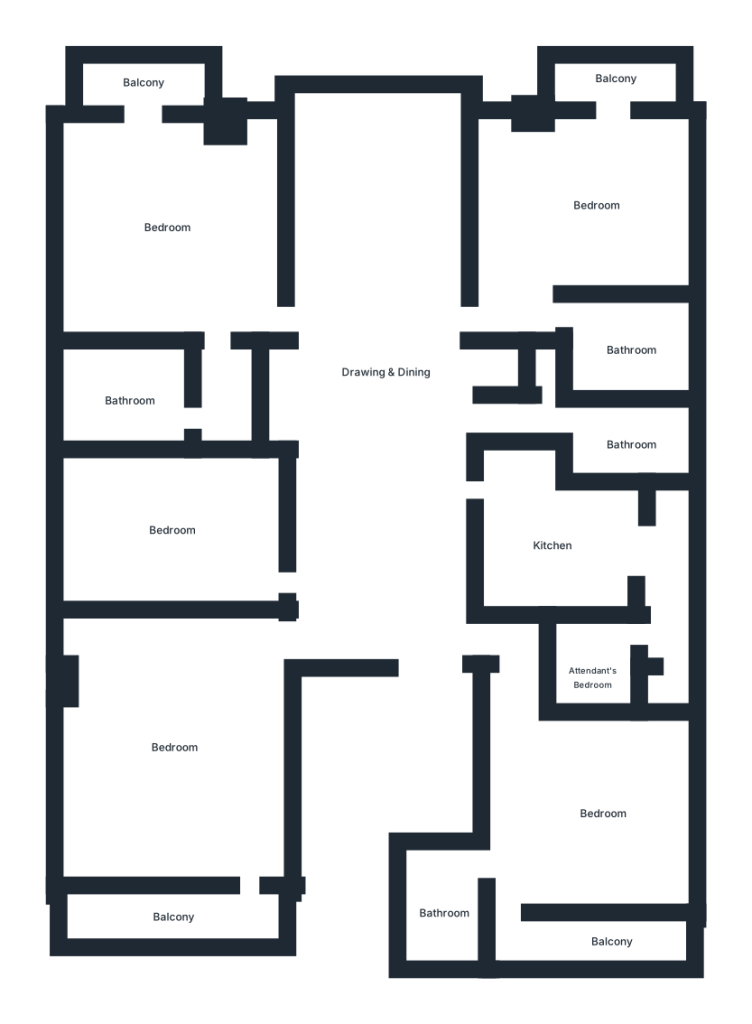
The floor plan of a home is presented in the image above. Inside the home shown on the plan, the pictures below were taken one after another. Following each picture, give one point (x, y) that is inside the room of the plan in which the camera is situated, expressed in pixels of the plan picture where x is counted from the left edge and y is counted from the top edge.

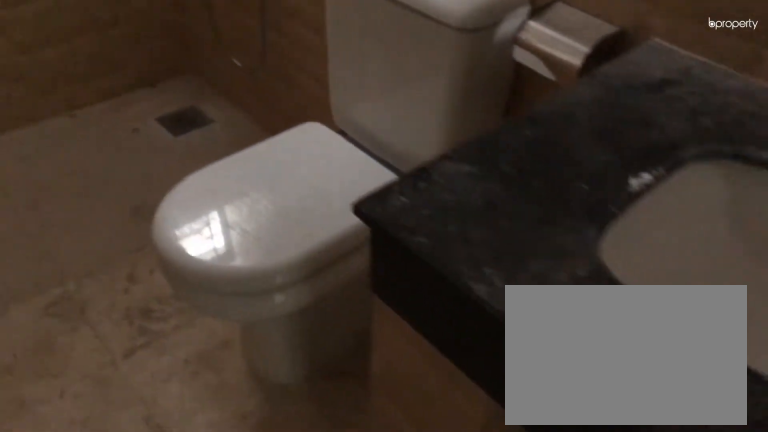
(629, 437)
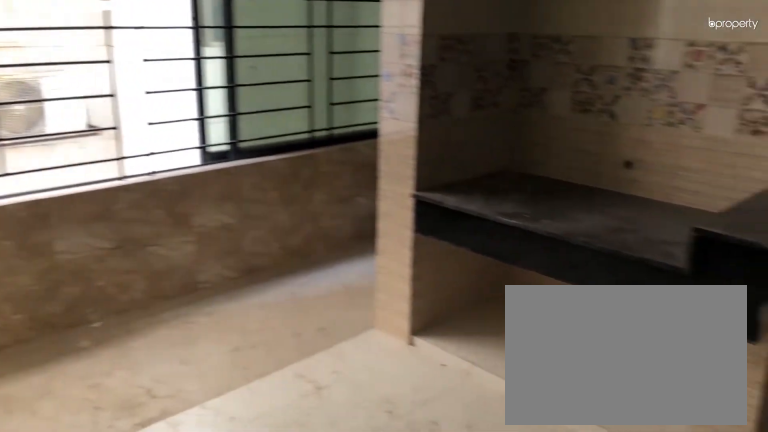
(564, 548)
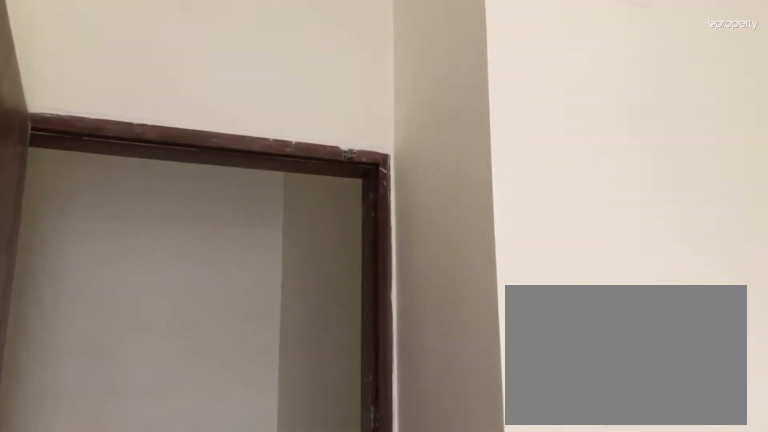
(597, 815)
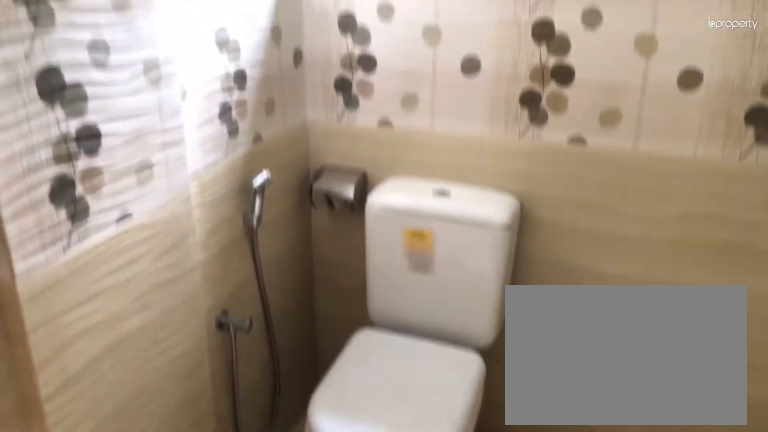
(440, 912)
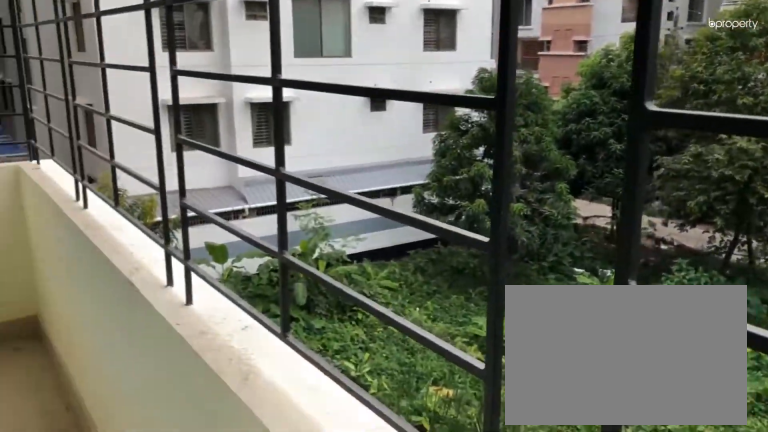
(594, 940)
